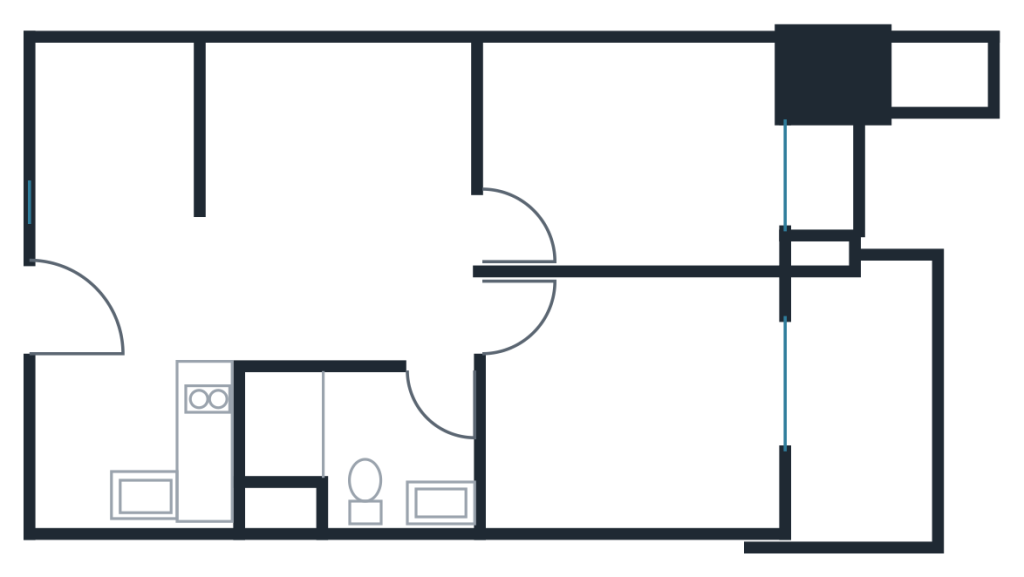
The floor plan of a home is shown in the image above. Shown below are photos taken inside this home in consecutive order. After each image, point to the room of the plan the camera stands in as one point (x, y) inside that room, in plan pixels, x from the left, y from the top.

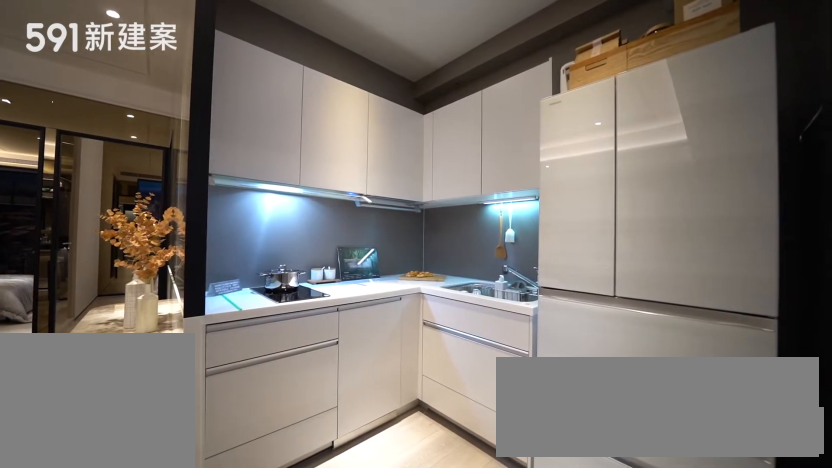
(137, 450)
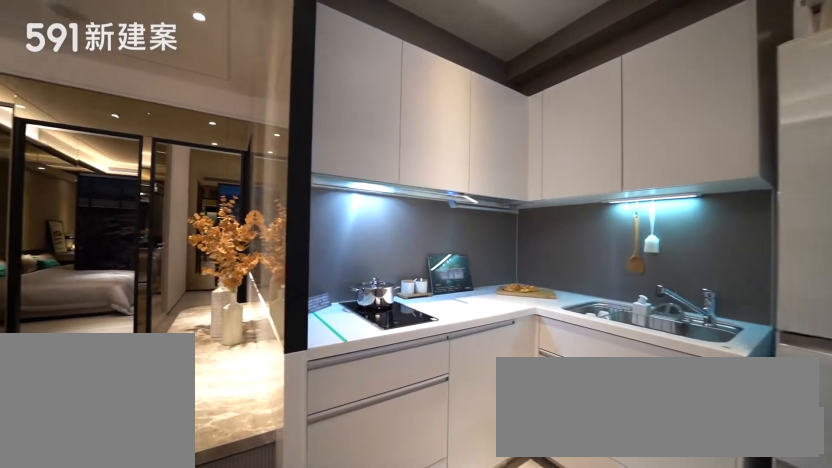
(137, 450)
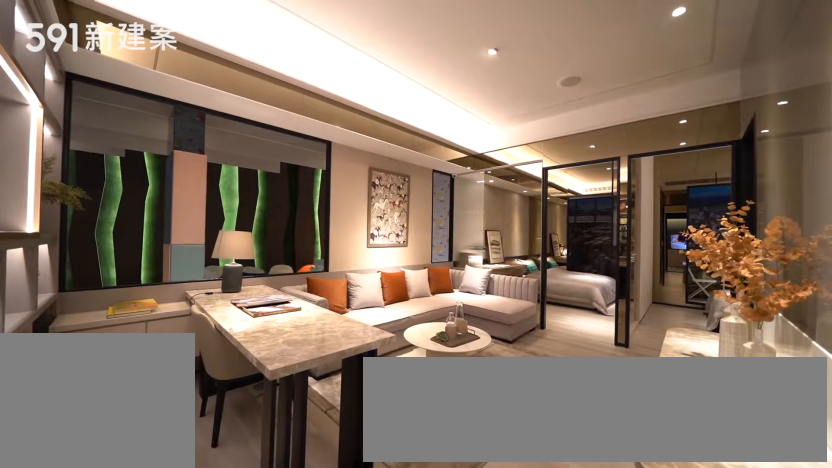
(265, 199)
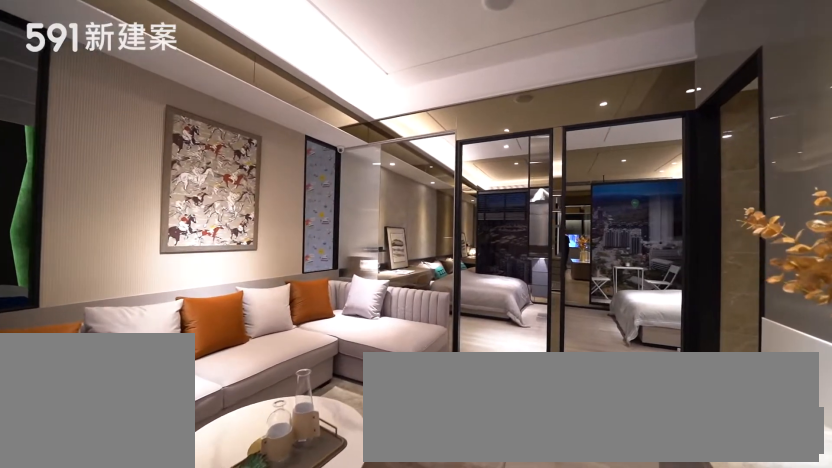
(265, 199)
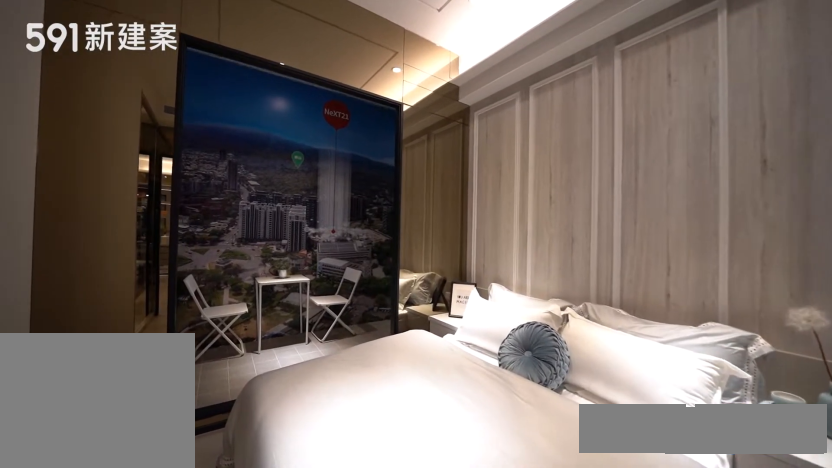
(644, 407)
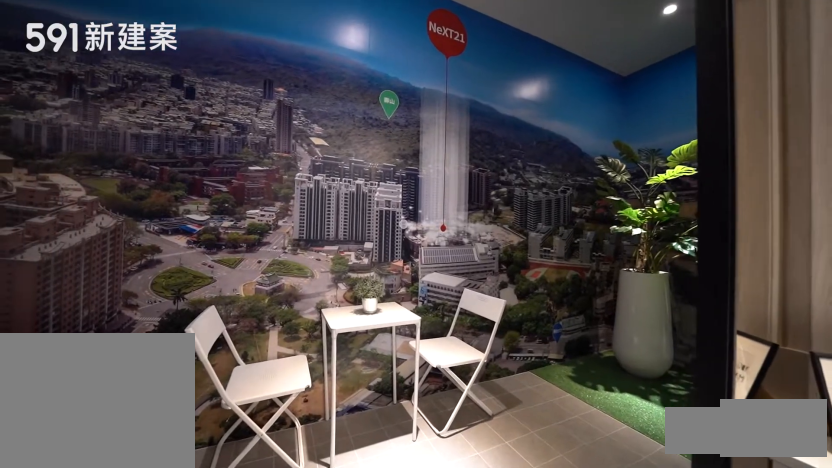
(866, 403)
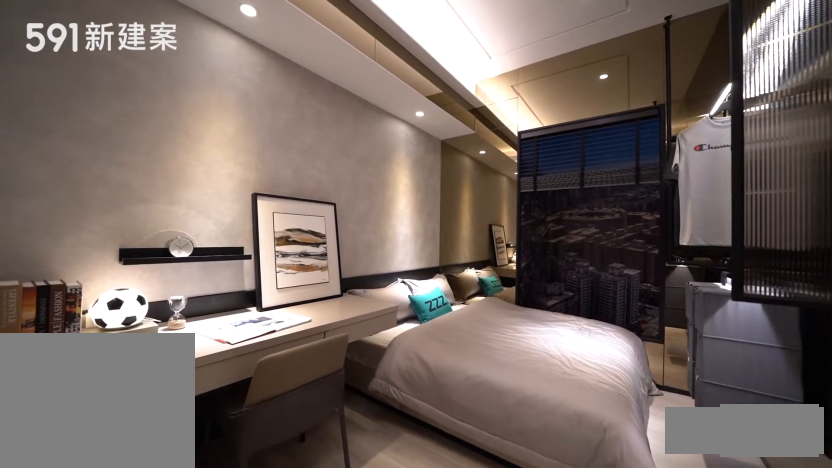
(643, 153)
